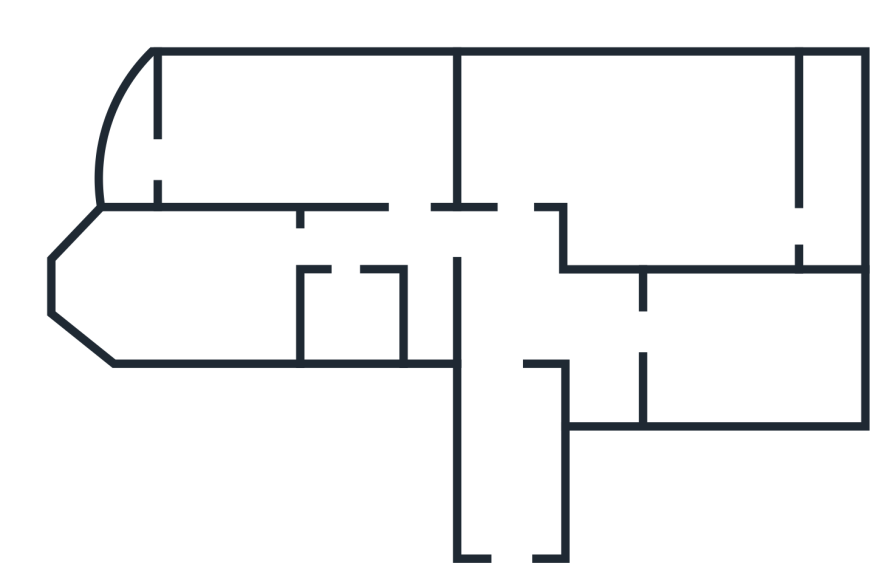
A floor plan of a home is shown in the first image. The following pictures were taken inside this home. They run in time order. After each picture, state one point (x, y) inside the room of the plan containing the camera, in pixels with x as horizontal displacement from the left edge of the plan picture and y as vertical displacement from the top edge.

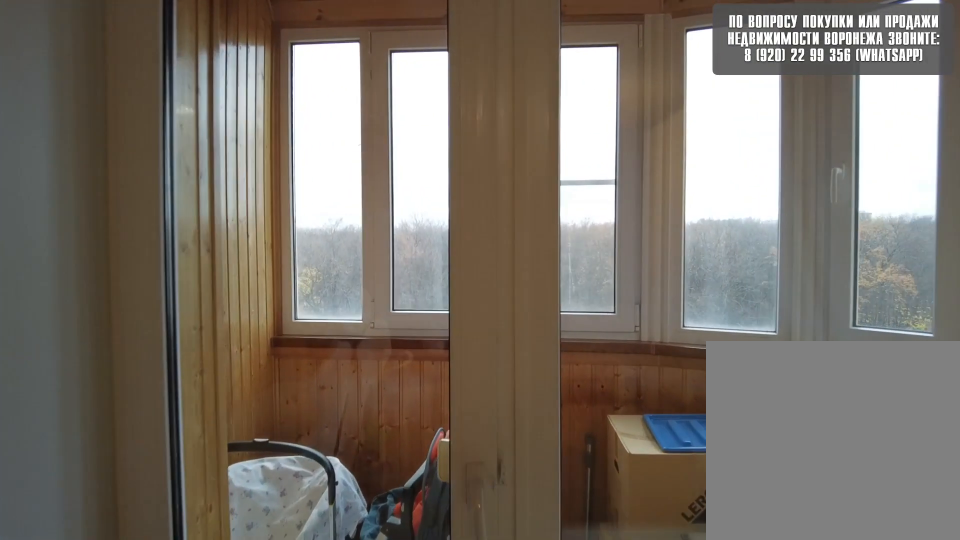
(218, 145)
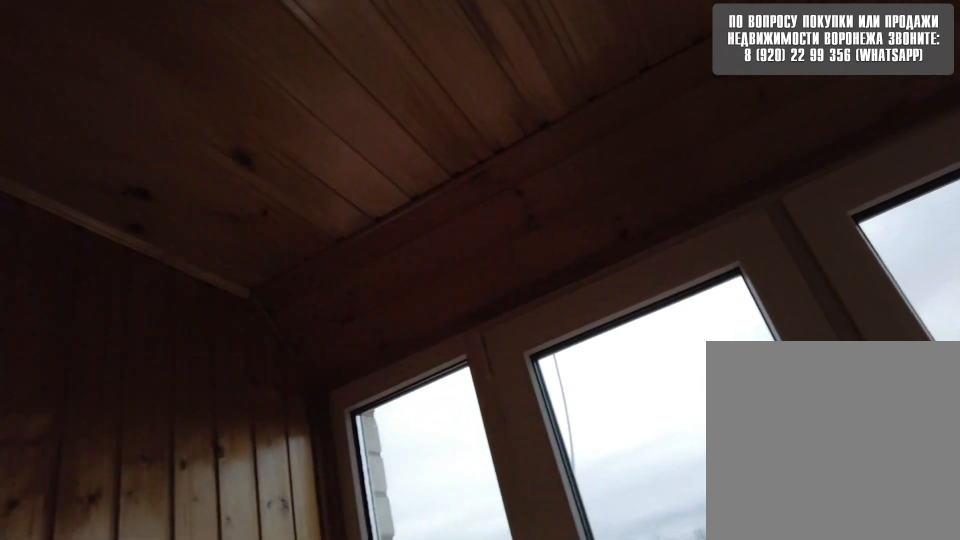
(139, 149)
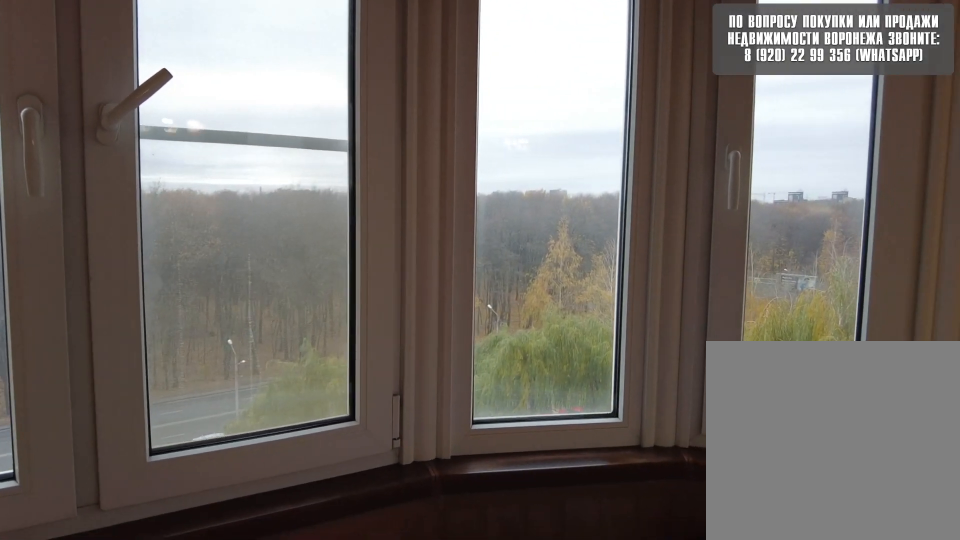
(139, 149)
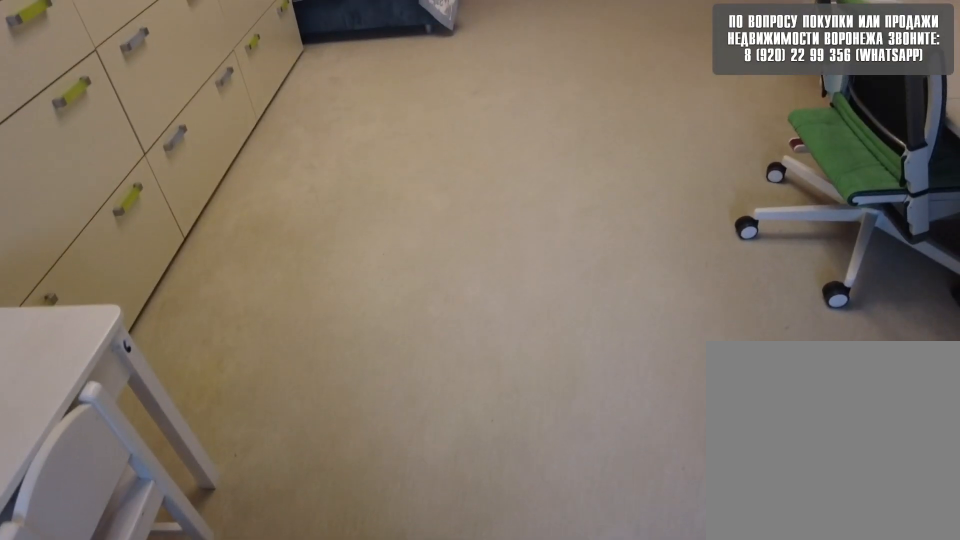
(208, 156)
